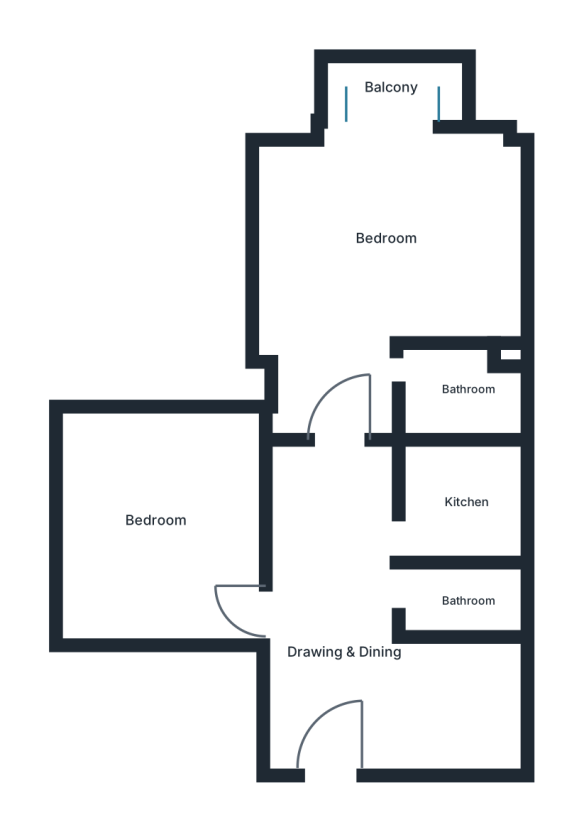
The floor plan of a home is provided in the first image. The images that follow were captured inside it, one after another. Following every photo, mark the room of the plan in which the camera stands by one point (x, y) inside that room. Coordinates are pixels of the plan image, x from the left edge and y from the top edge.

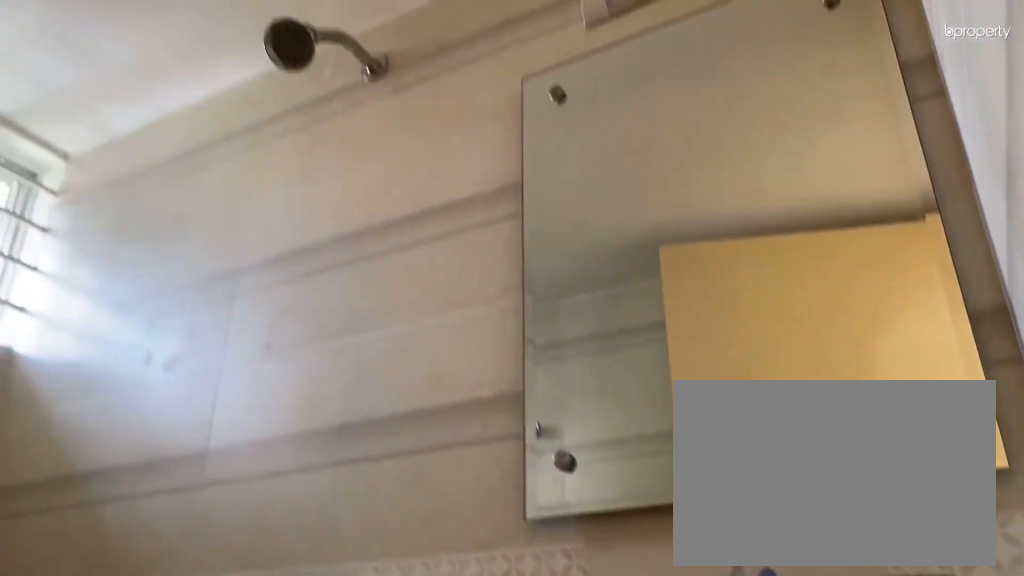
(470, 601)
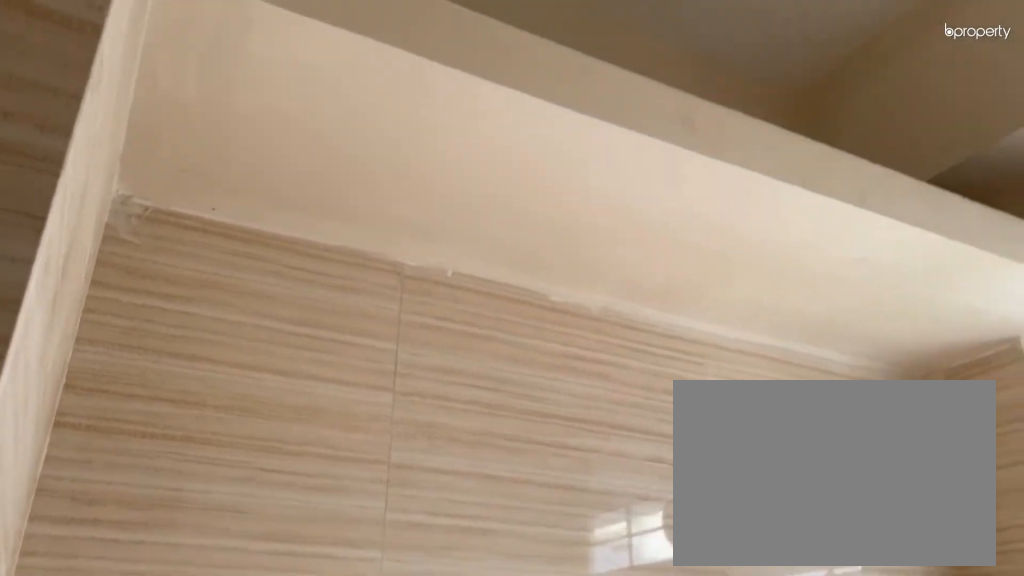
(465, 499)
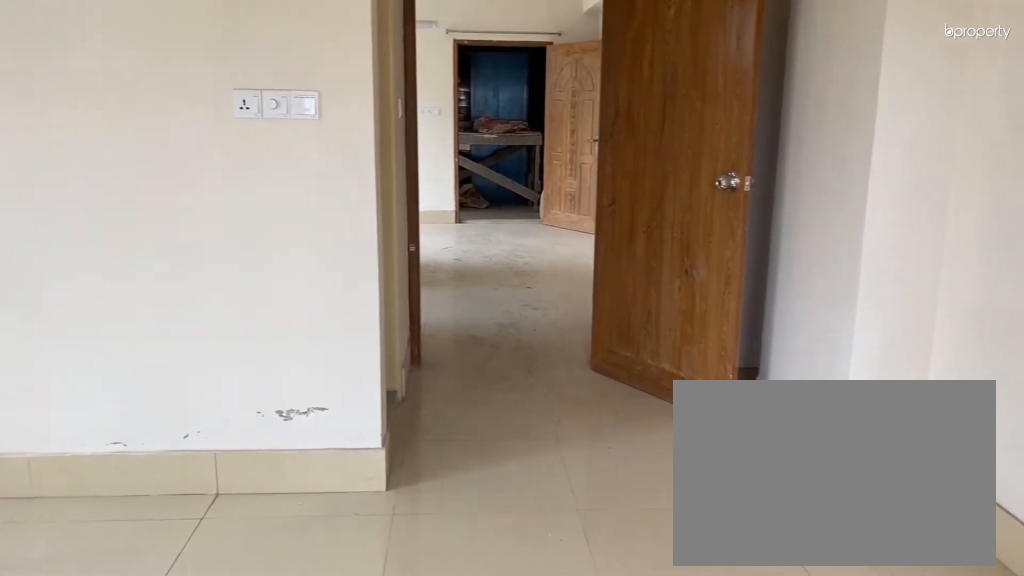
(387, 231)
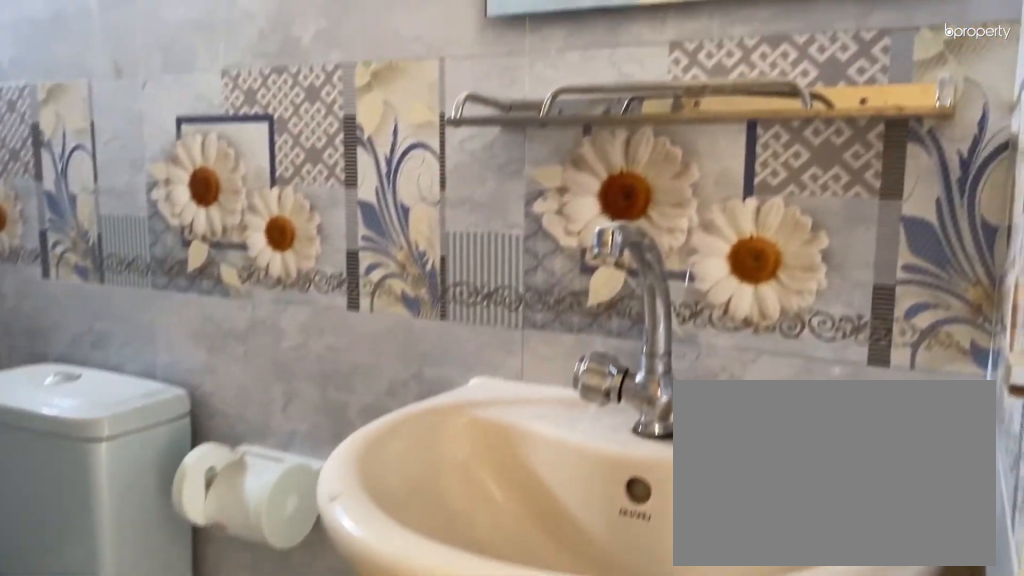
(467, 388)
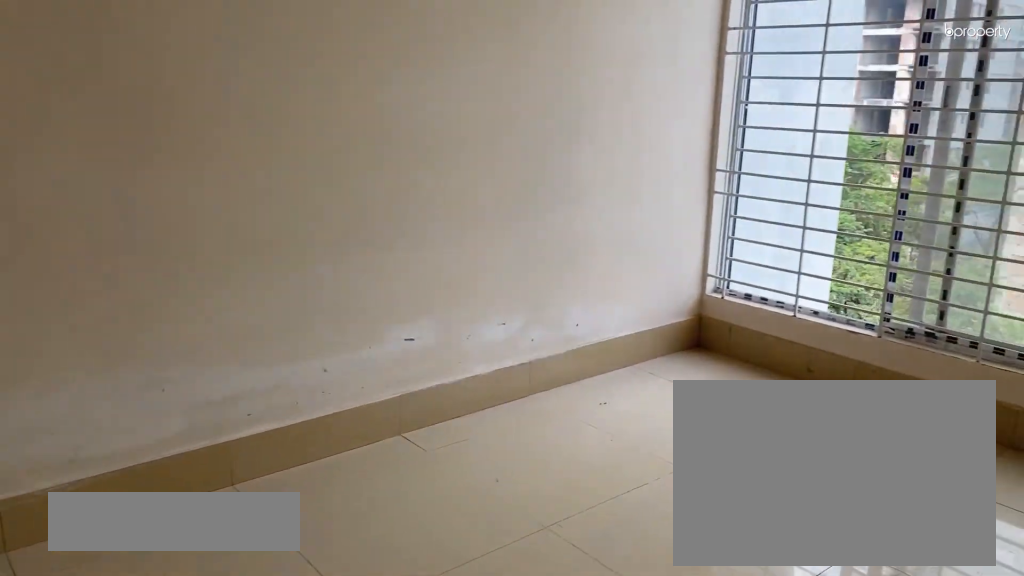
(157, 519)
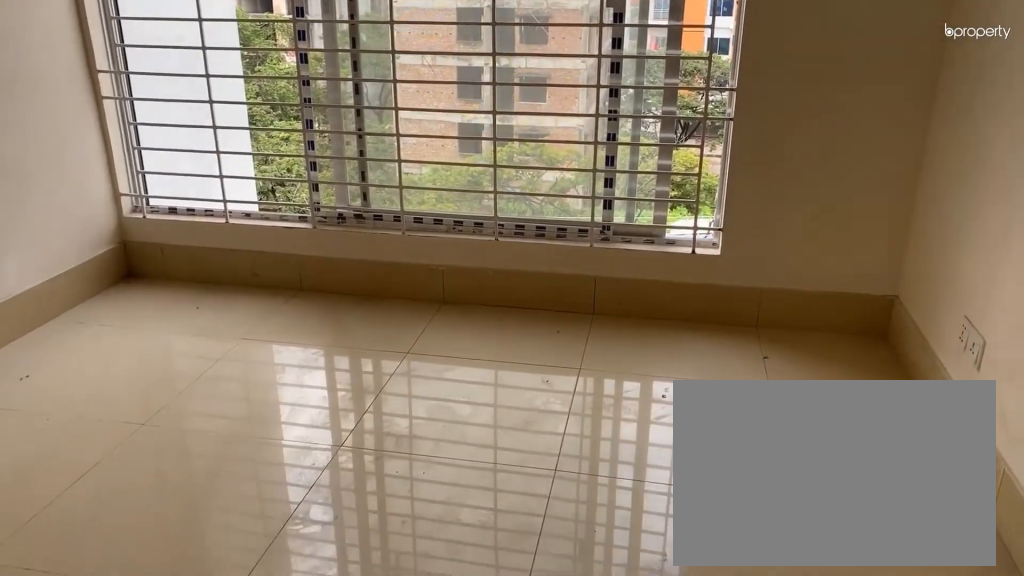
(158, 518)
